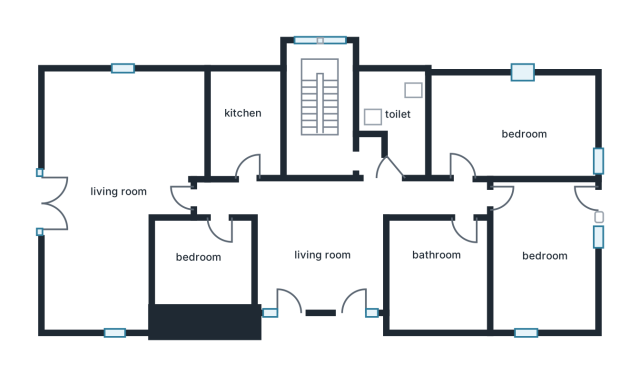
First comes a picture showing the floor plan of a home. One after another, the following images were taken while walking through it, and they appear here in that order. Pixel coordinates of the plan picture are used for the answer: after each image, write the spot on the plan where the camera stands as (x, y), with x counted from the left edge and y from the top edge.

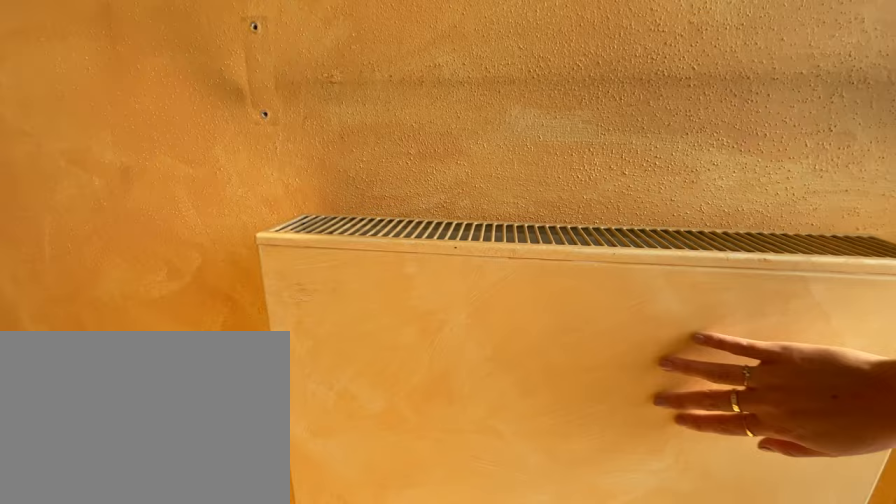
(365, 251)
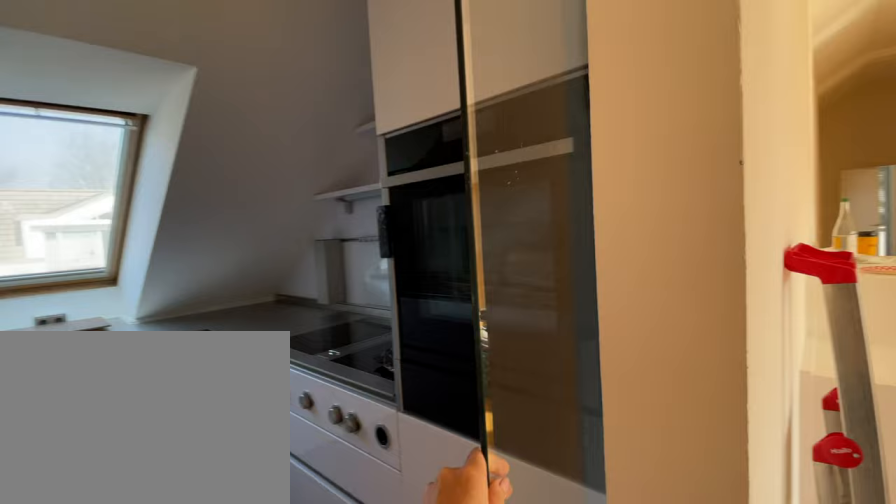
(244, 154)
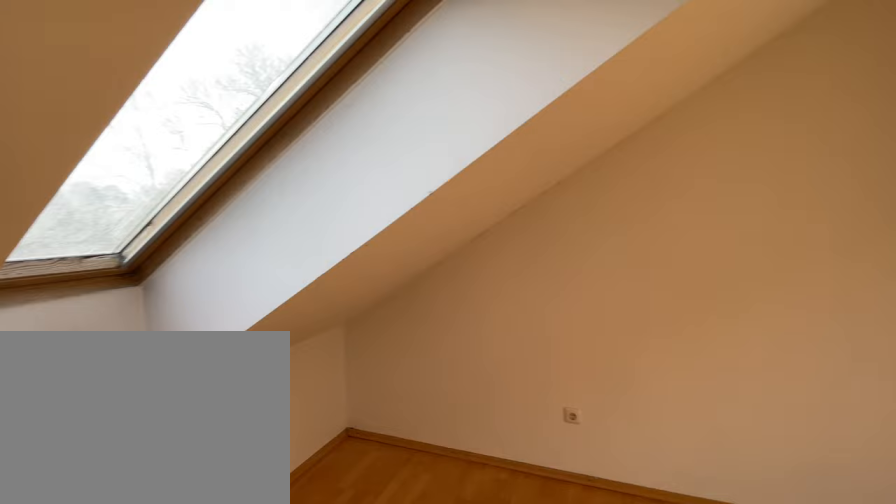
(217, 246)
